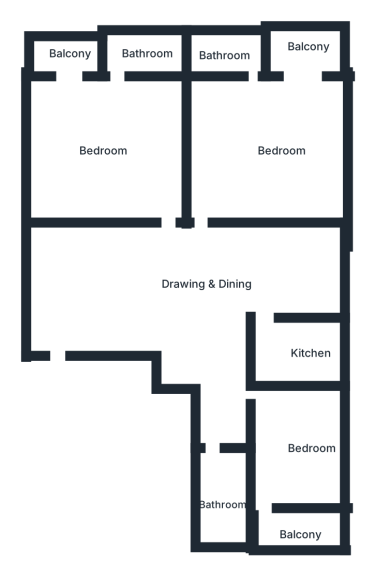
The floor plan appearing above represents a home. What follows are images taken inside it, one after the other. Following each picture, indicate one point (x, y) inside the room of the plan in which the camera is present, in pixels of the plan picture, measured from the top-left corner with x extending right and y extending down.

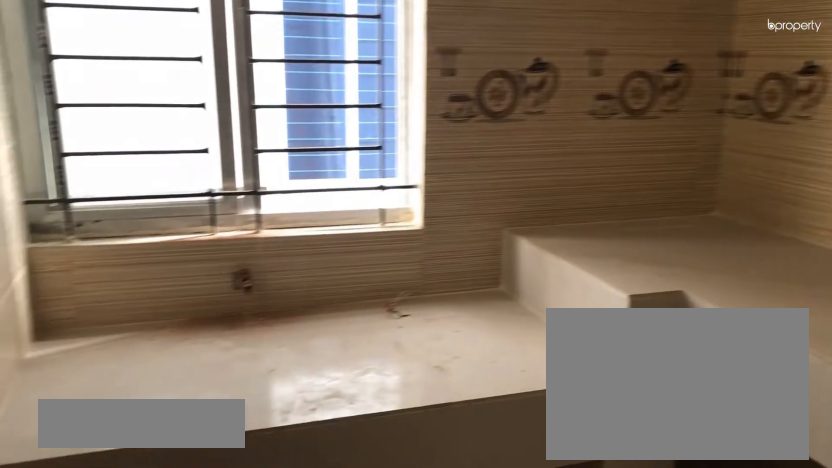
(308, 362)
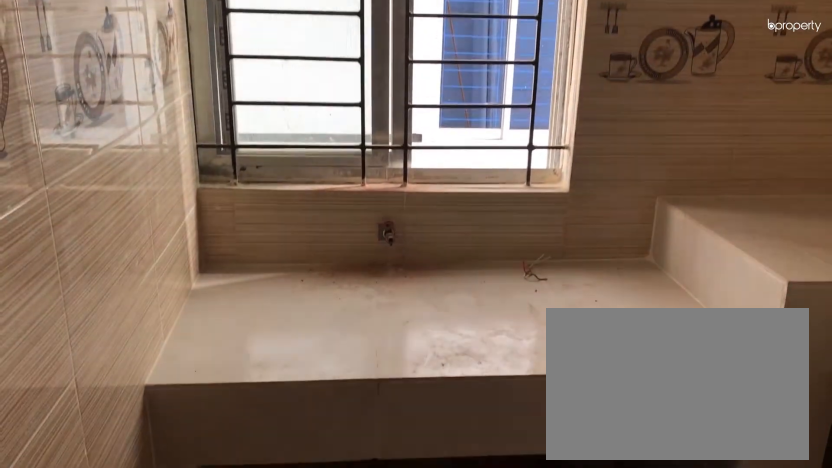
(308, 362)
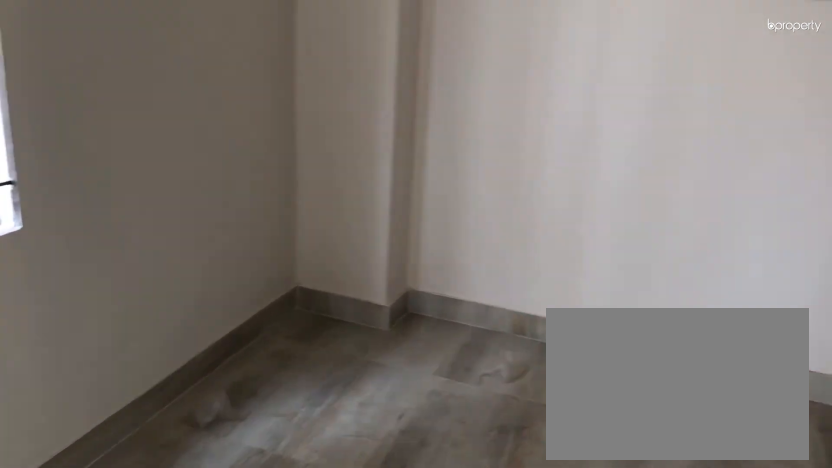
(290, 148)
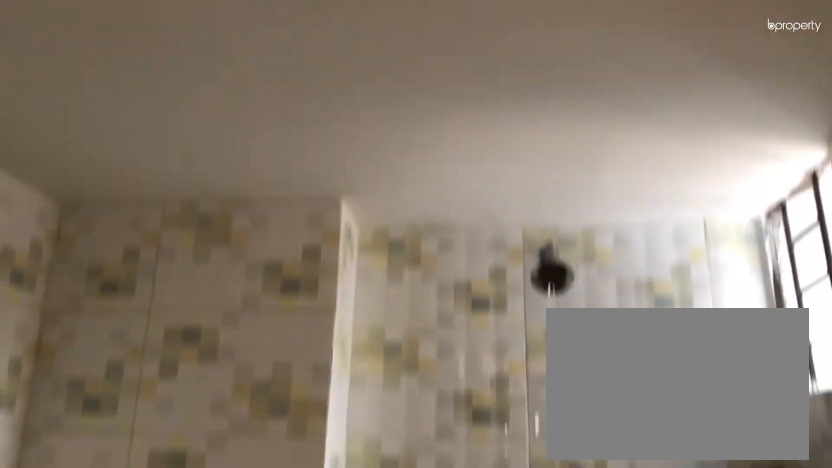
(230, 56)
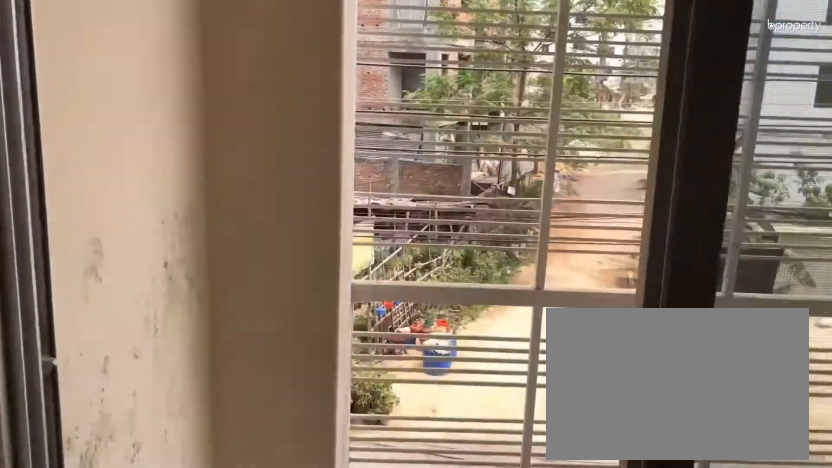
(306, 85)
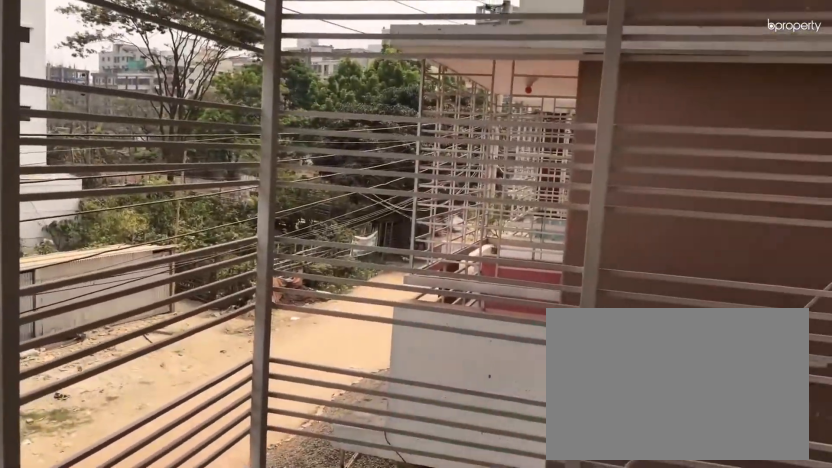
(305, 60)
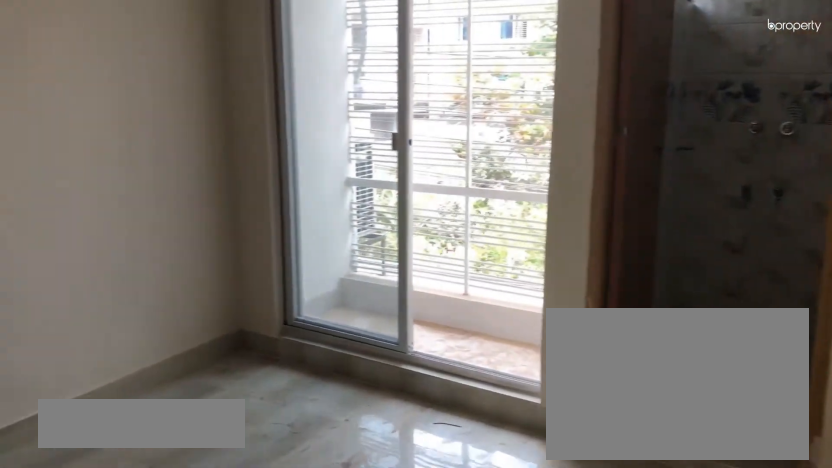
(110, 95)
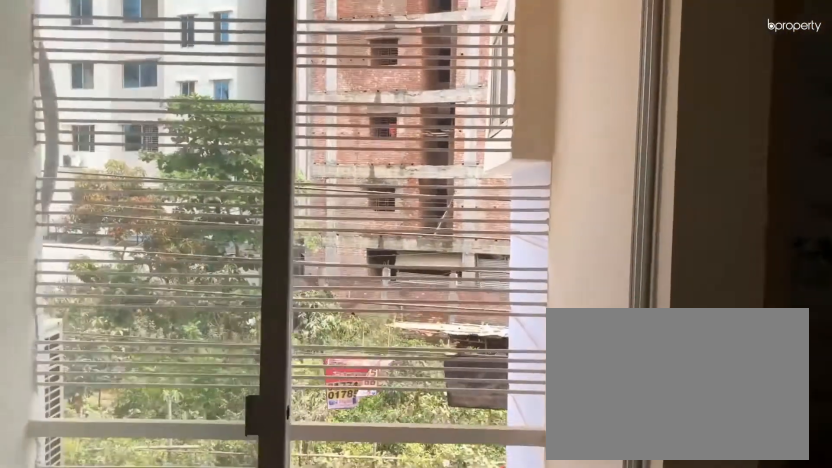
(110, 95)
